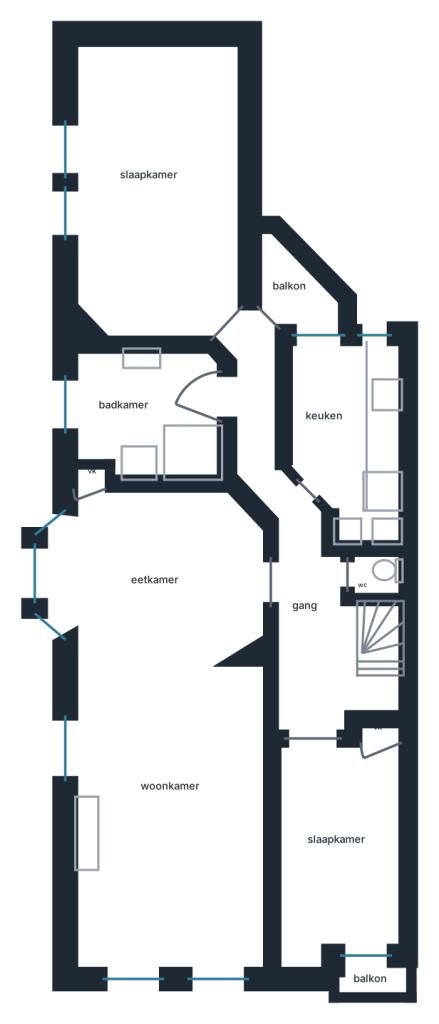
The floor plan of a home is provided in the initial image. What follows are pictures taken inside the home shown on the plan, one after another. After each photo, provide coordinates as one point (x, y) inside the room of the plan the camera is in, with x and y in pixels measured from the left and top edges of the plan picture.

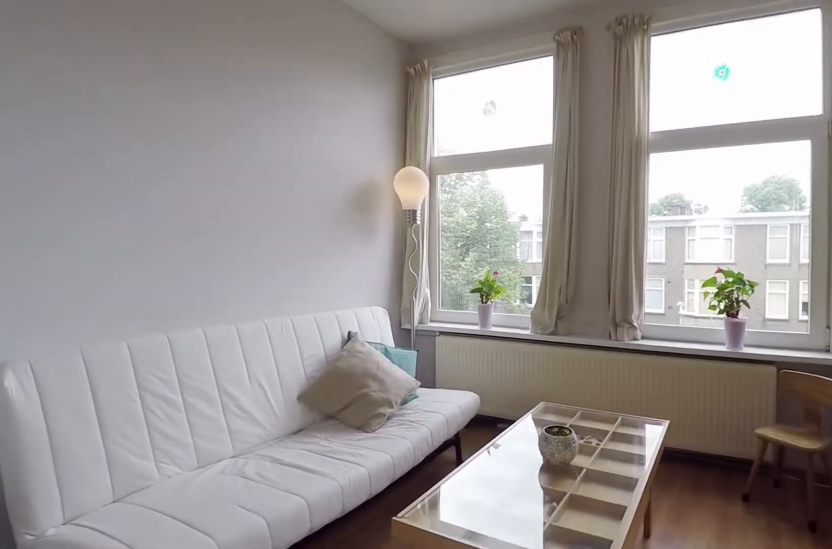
(168, 728)
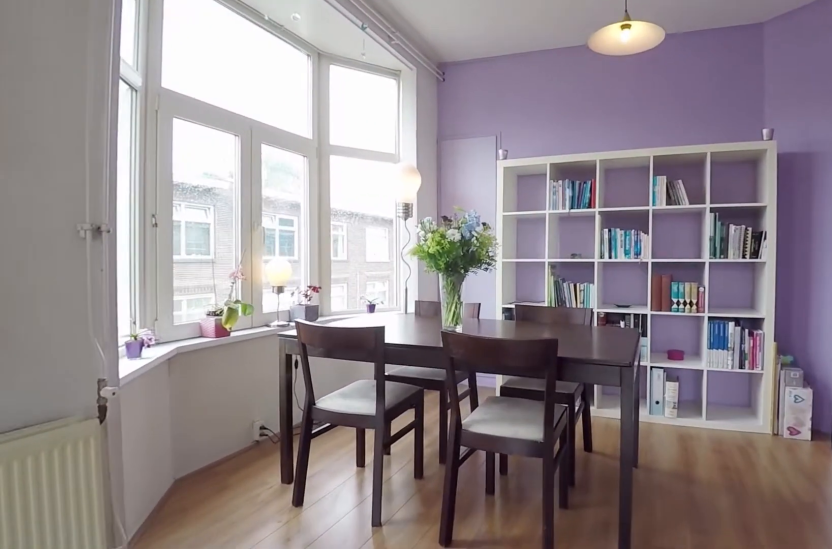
(168, 728)
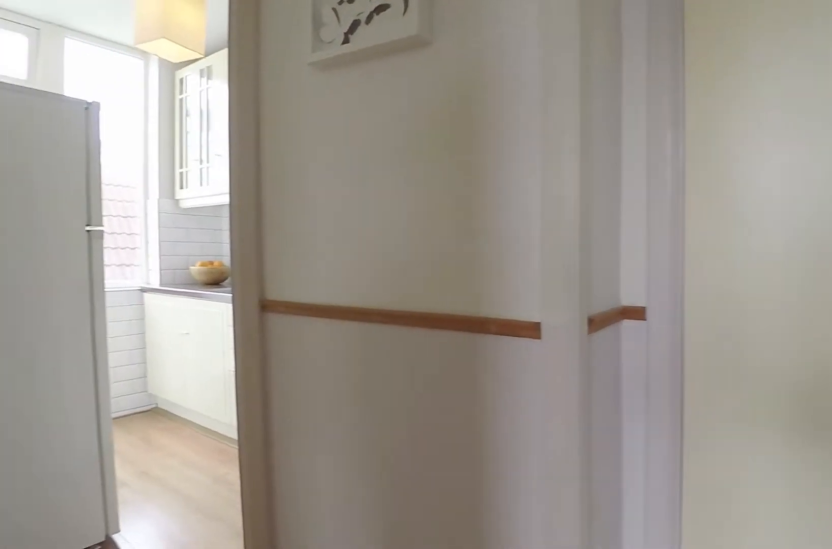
(378, 639)
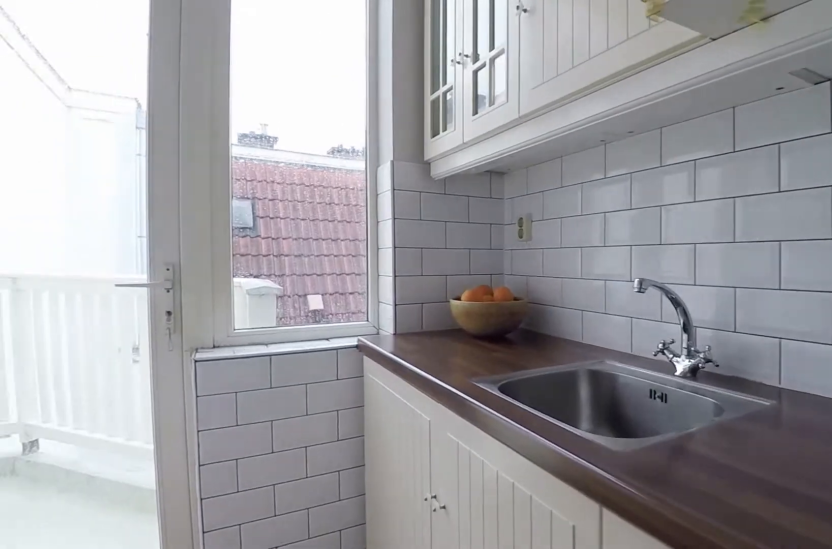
(348, 420)
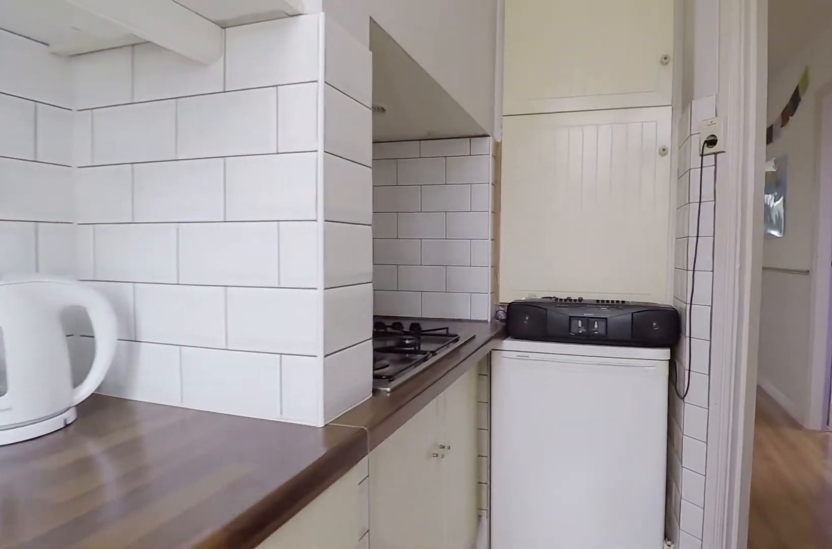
(348, 420)
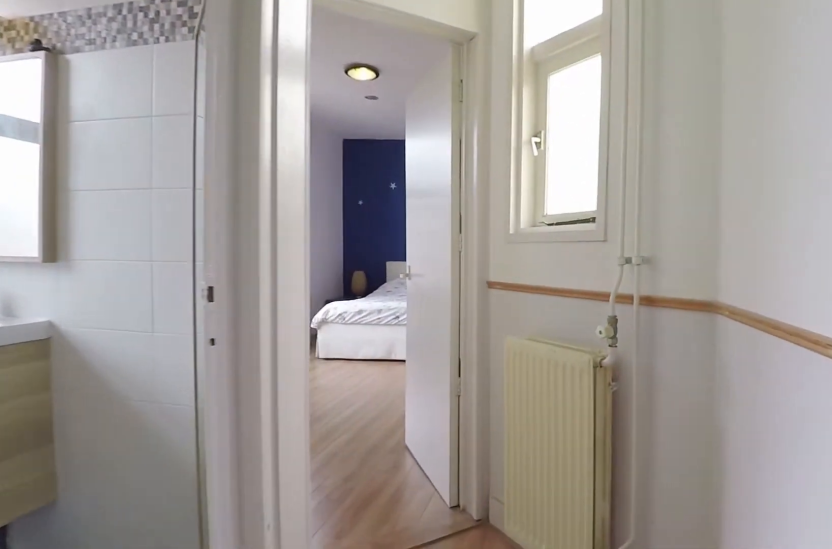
(379, 640)
